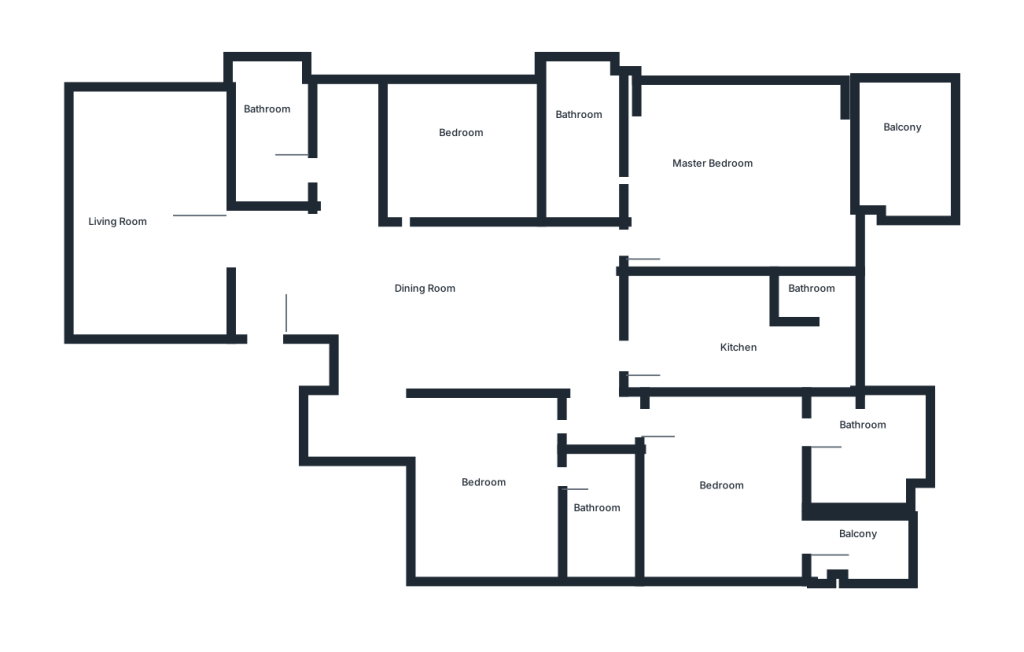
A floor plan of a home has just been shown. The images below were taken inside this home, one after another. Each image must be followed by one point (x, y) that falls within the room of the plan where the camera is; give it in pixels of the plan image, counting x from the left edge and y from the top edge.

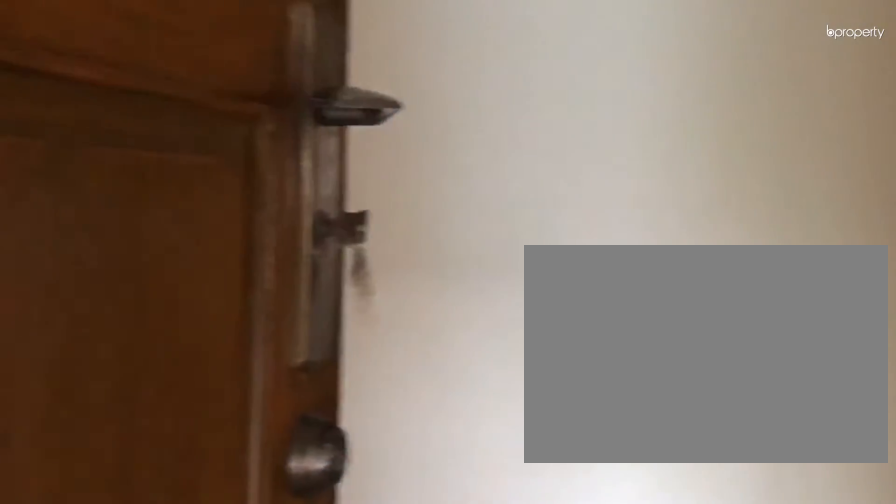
(262, 315)
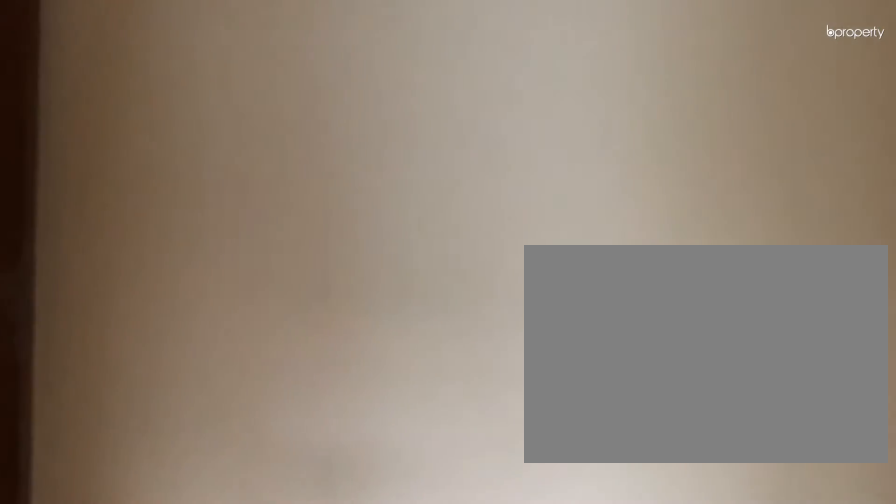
(262, 315)
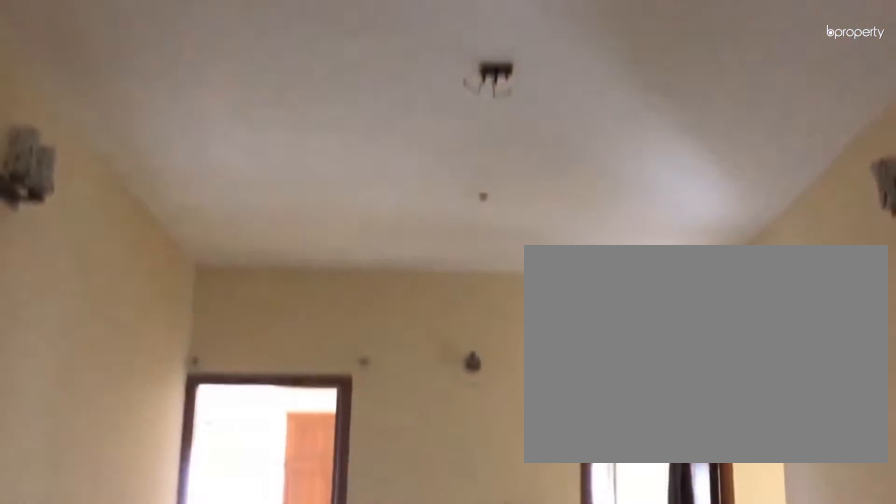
(467, 281)
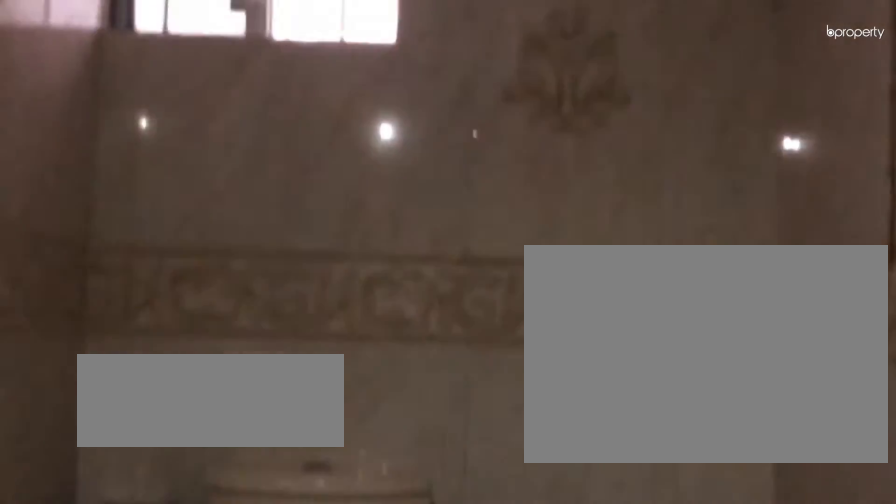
(275, 149)
